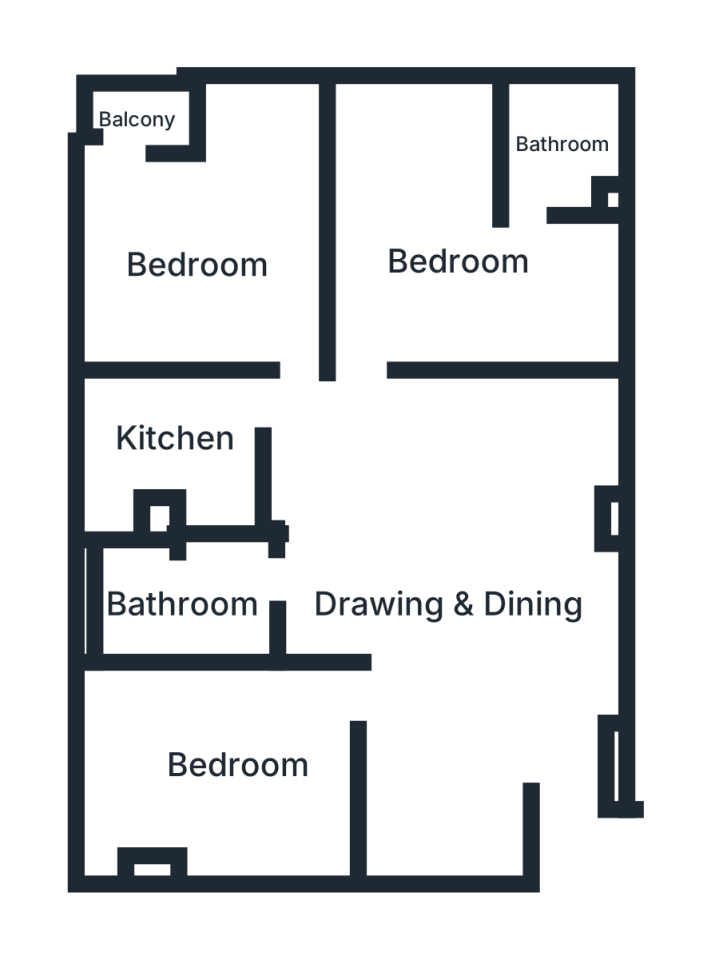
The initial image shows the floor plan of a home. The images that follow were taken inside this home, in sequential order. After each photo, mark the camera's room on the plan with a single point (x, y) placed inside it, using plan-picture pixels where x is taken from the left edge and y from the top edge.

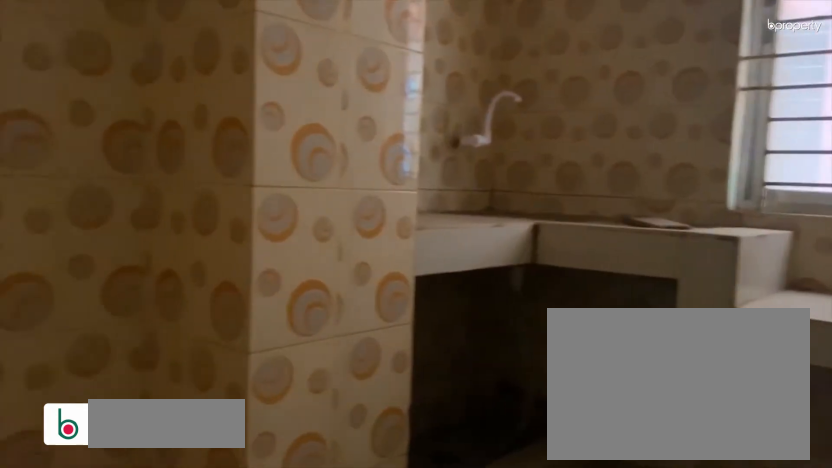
(179, 437)
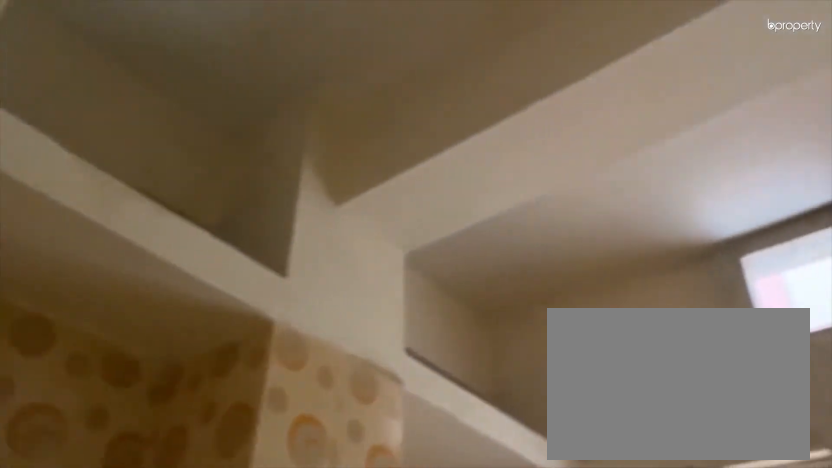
(179, 437)
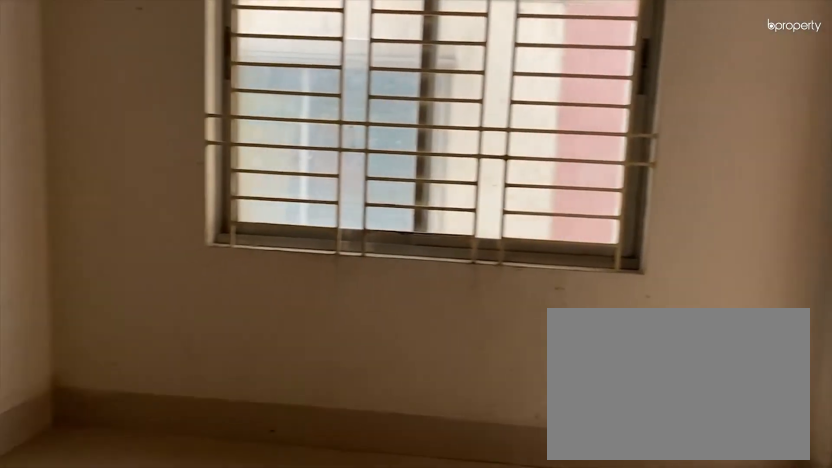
(193, 267)
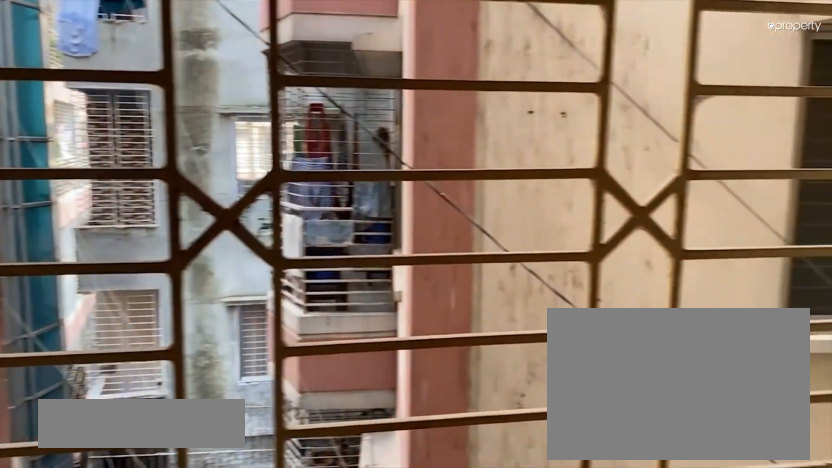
(138, 120)
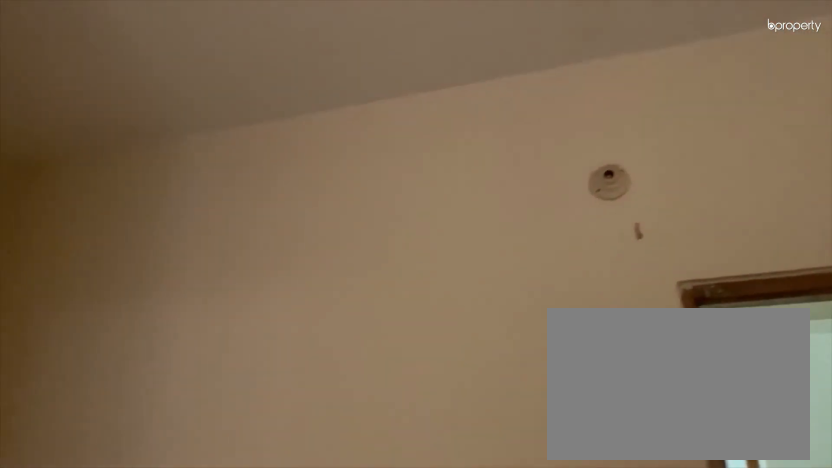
(450, 260)
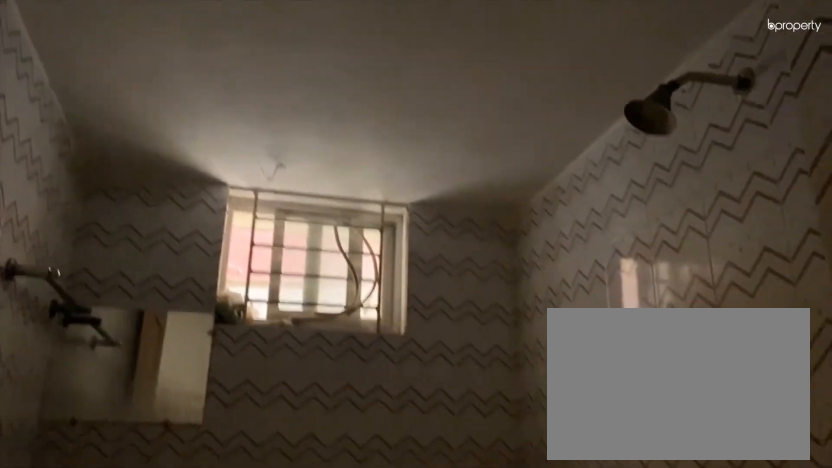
(552, 145)
